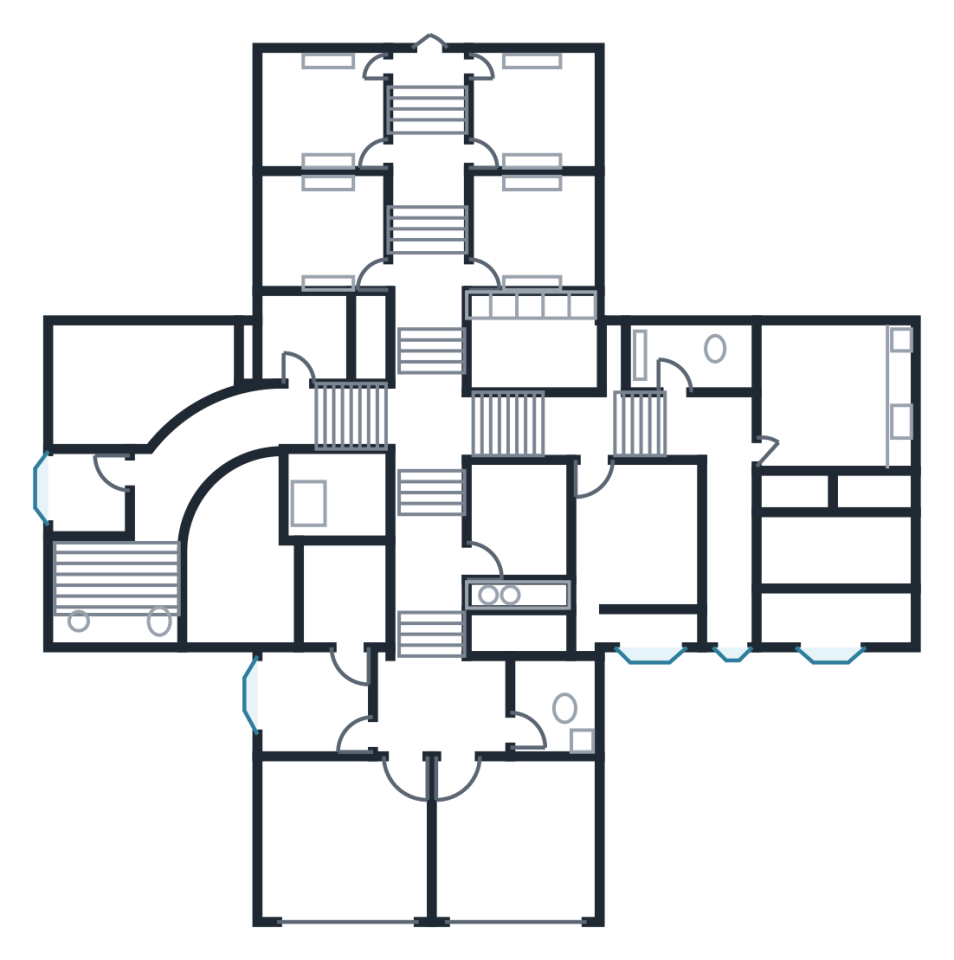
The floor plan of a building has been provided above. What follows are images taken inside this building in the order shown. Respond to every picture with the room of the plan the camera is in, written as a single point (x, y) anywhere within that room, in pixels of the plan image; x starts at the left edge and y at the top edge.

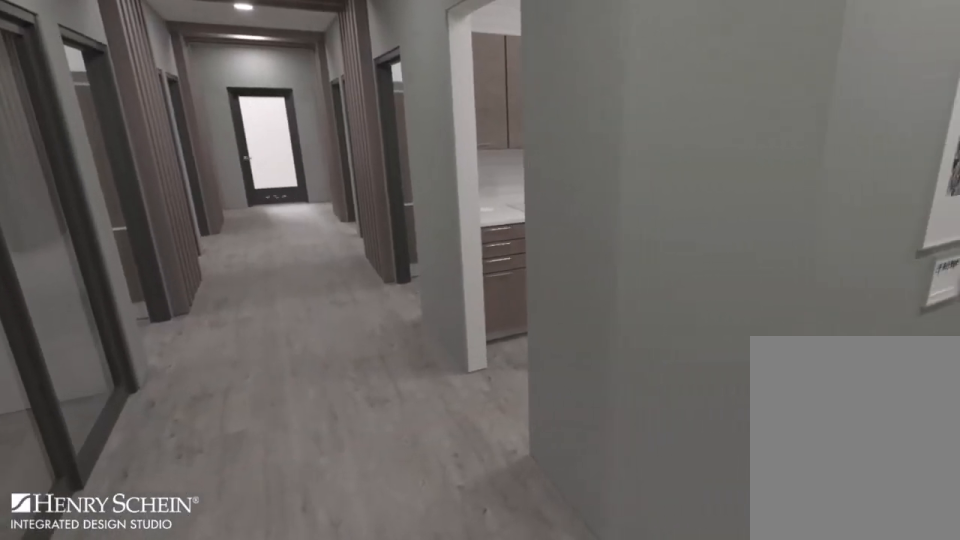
(430, 424)
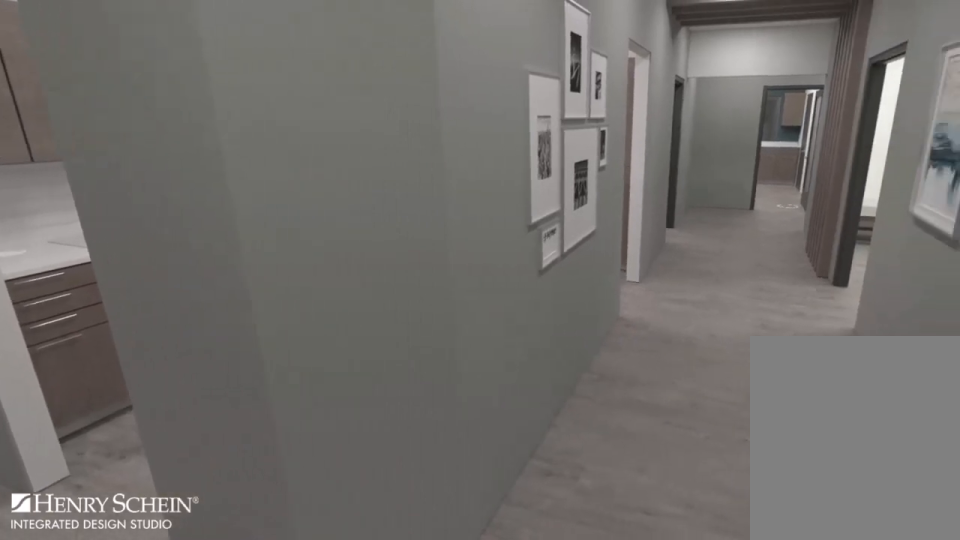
(430, 424)
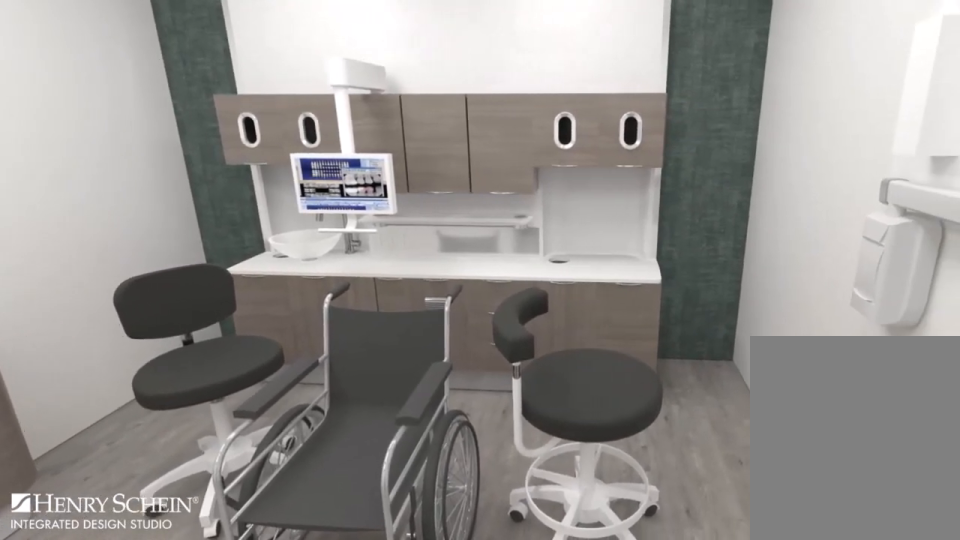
(620, 513)
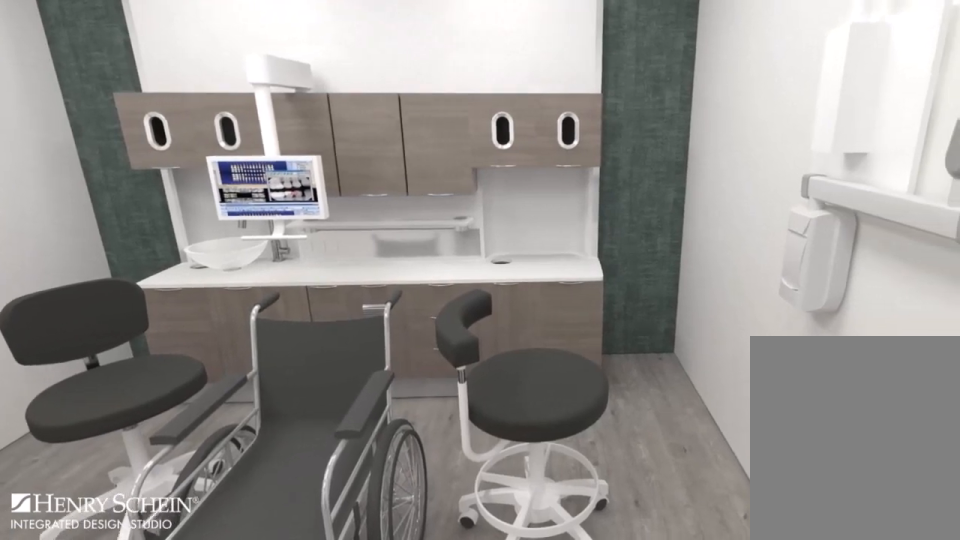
(620, 513)
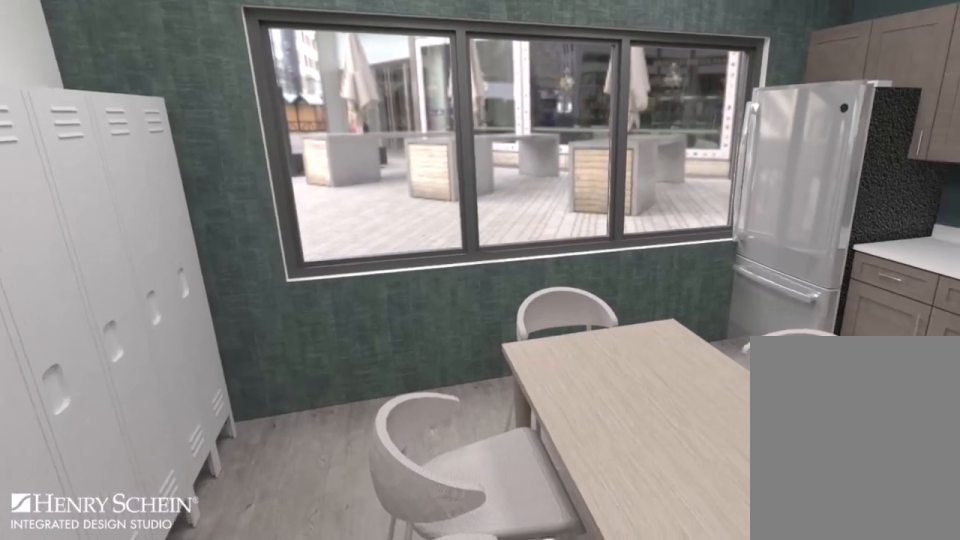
(818, 397)
